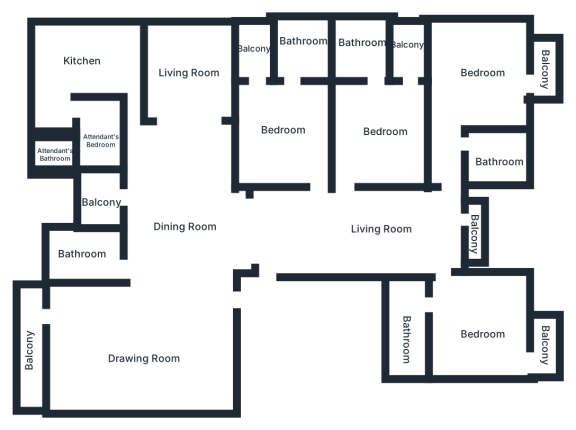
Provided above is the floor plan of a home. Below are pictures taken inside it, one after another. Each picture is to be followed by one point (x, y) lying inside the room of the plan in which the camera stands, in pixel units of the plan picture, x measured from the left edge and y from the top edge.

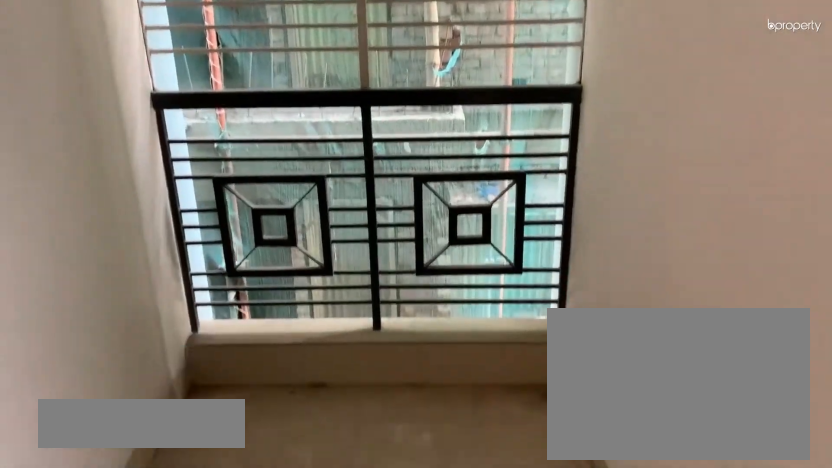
(253, 51)
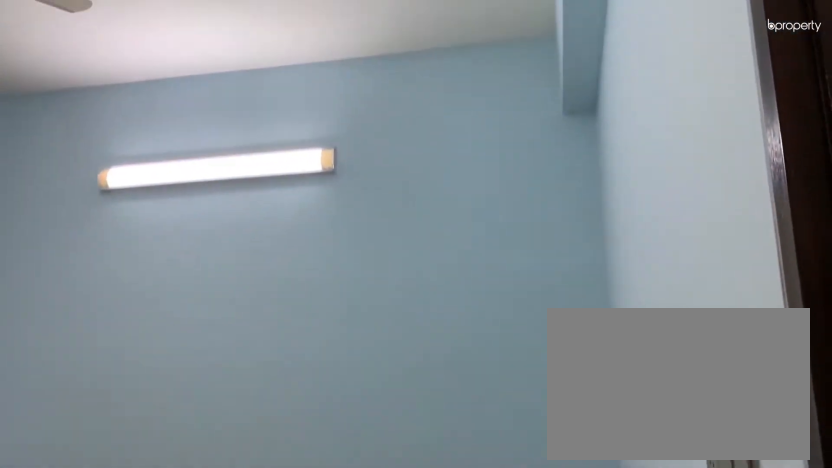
(383, 128)
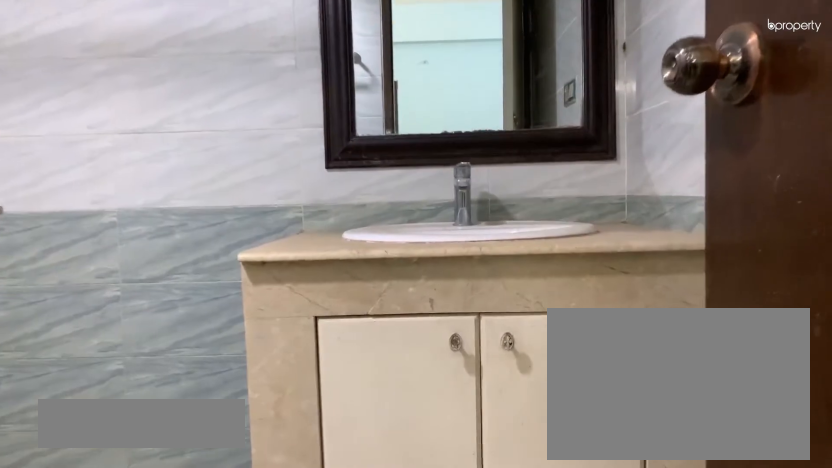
(362, 47)
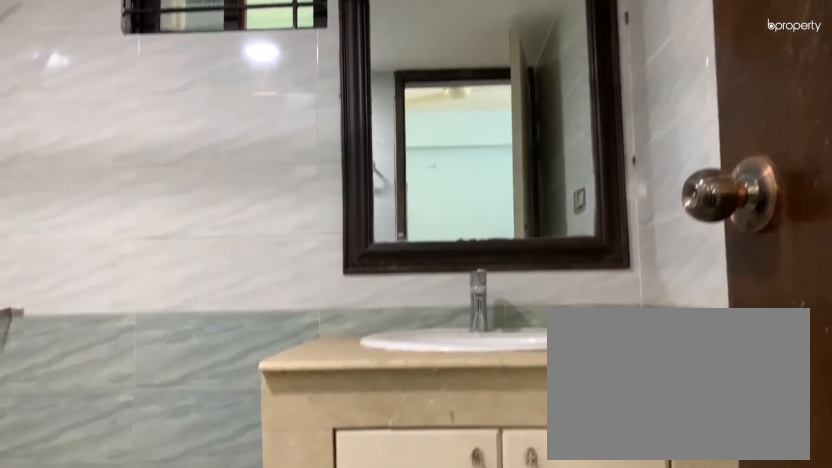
(362, 47)
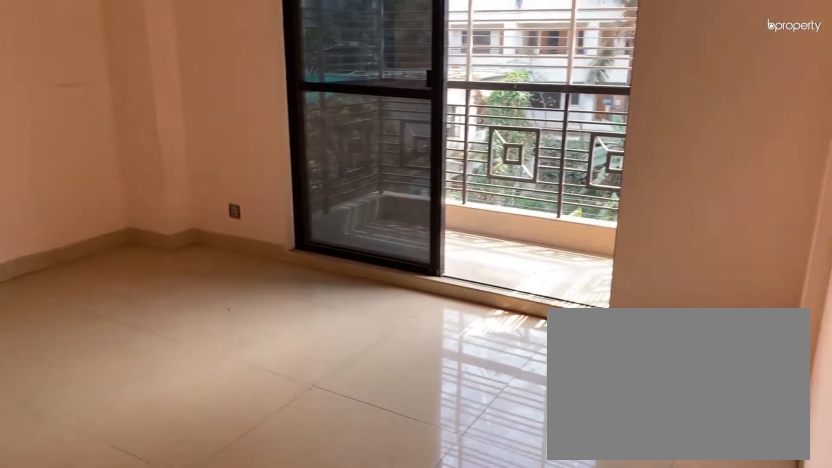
(475, 72)
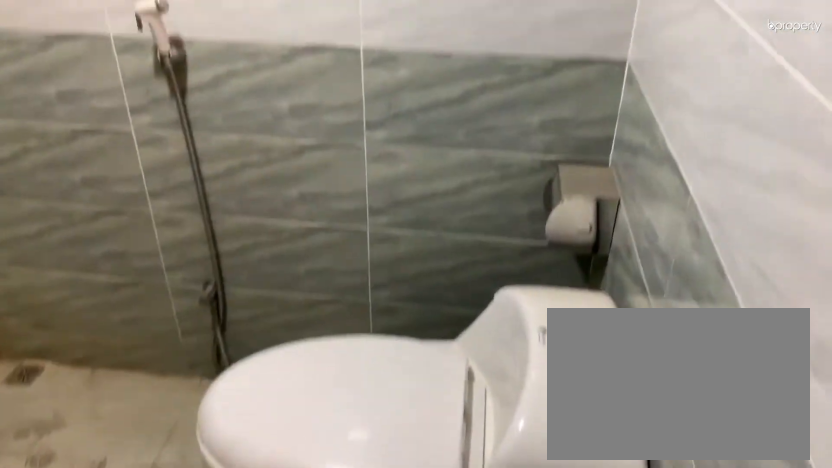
(498, 158)
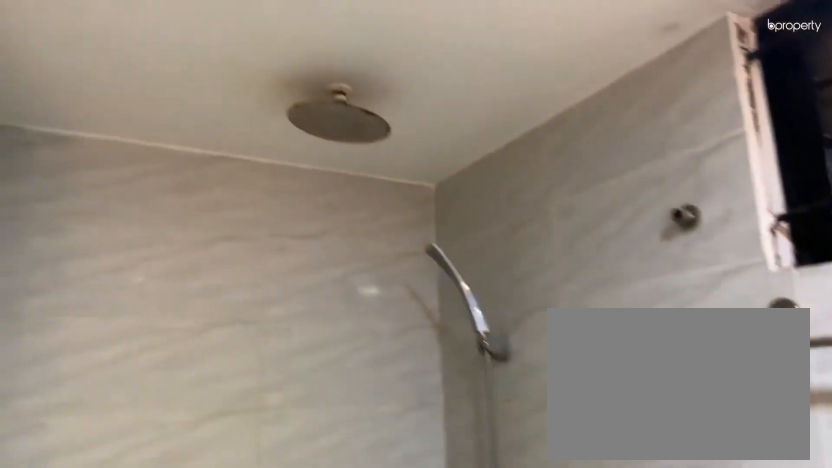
(498, 158)
